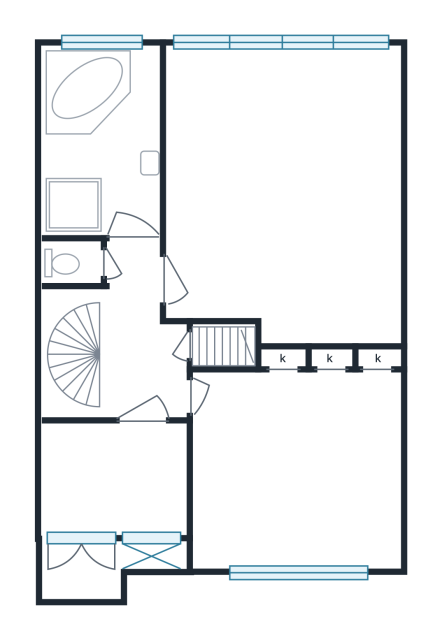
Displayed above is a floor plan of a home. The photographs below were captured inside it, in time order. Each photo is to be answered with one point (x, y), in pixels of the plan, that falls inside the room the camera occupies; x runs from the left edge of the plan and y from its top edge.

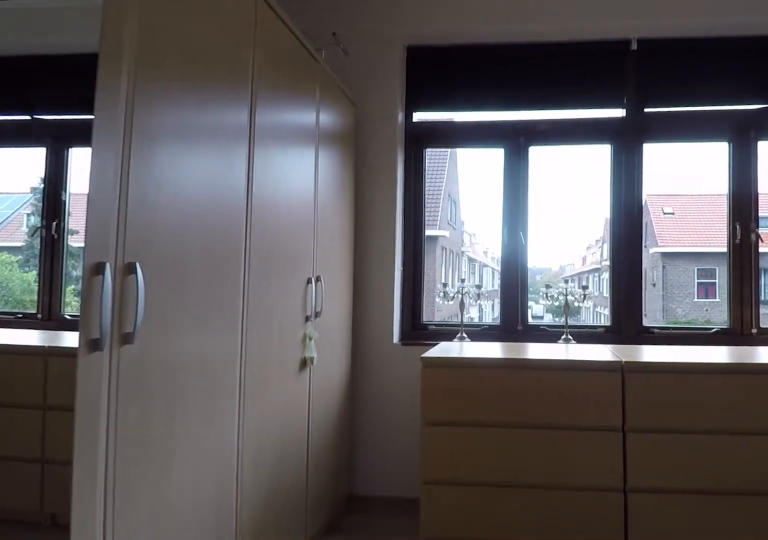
(285, 429)
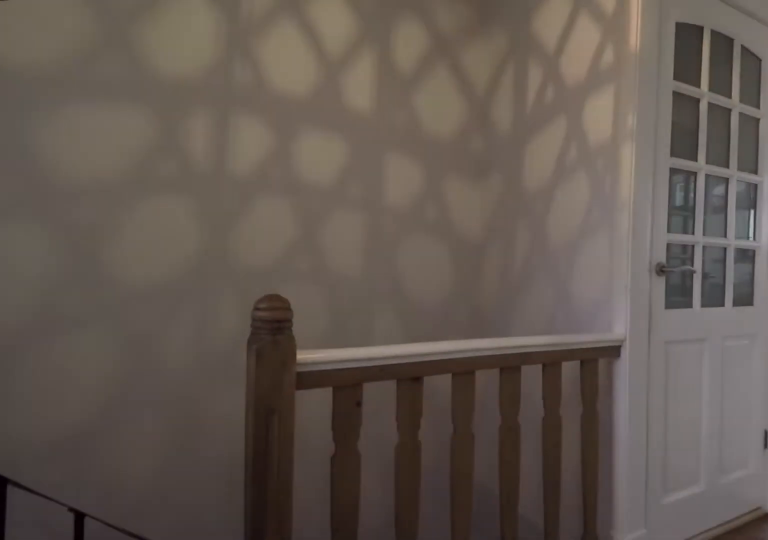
(128, 342)
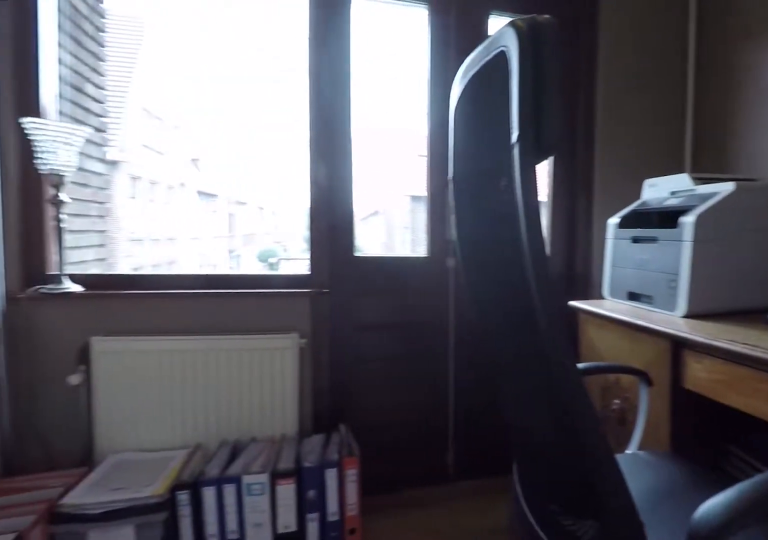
(115, 479)
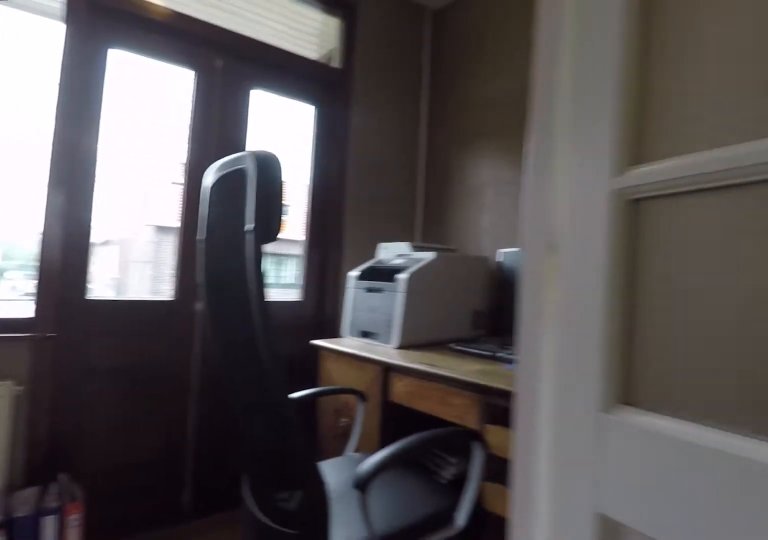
(115, 479)
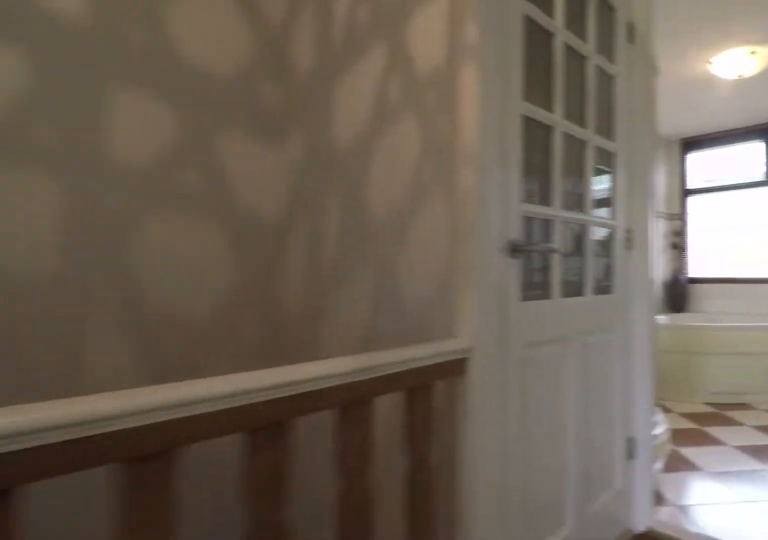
(128, 342)
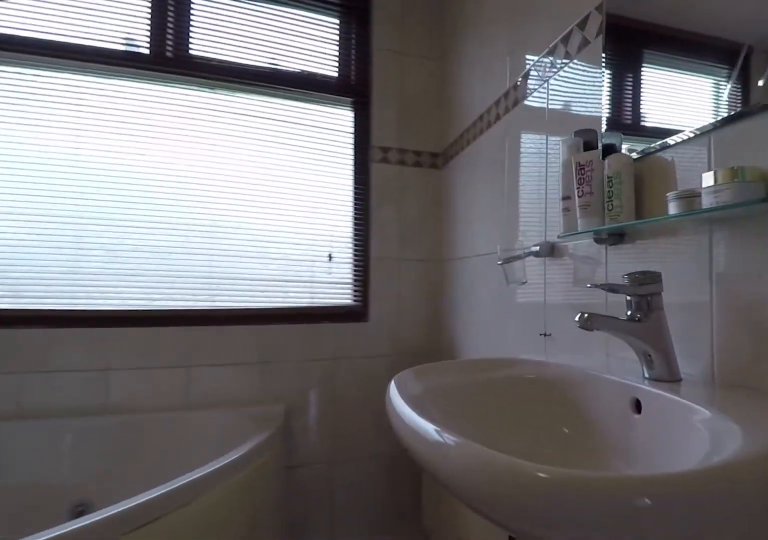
(103, 141)
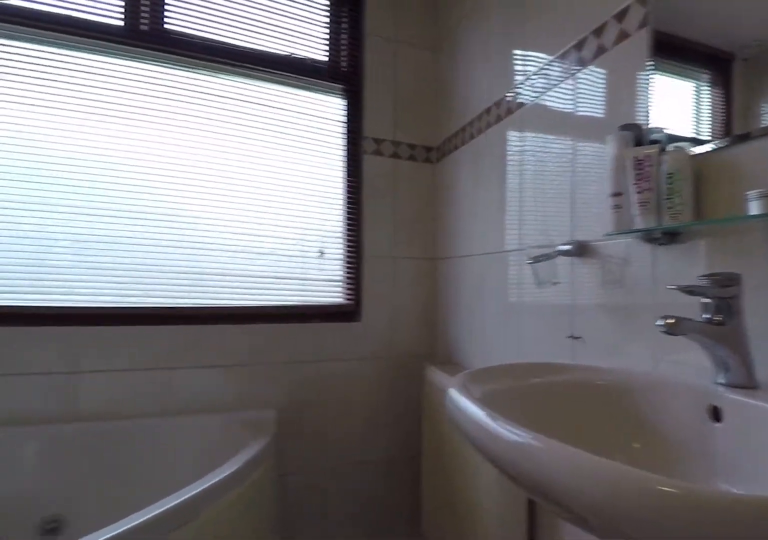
(103, 141)
